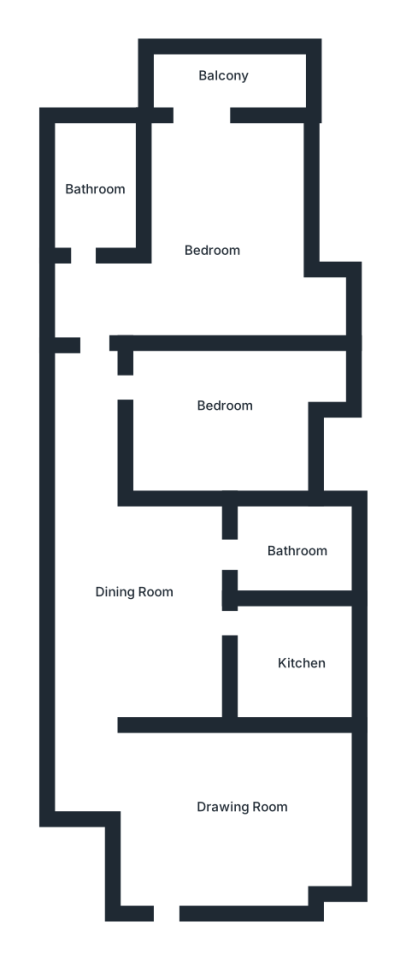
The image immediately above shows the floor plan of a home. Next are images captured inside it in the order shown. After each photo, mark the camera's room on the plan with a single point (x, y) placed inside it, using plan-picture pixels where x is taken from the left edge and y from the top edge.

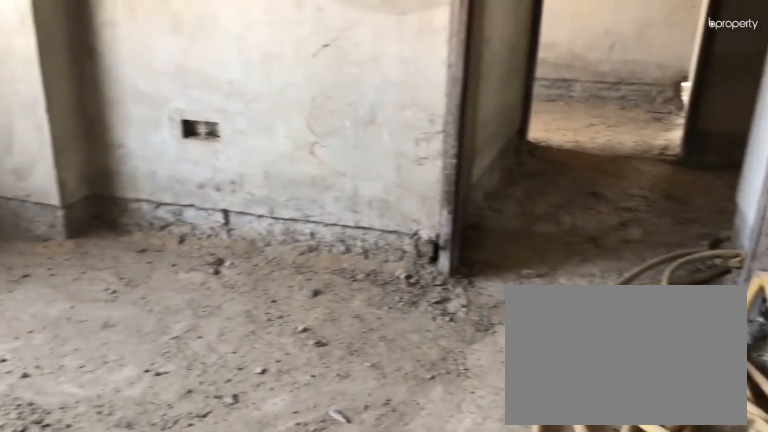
(217, 811)
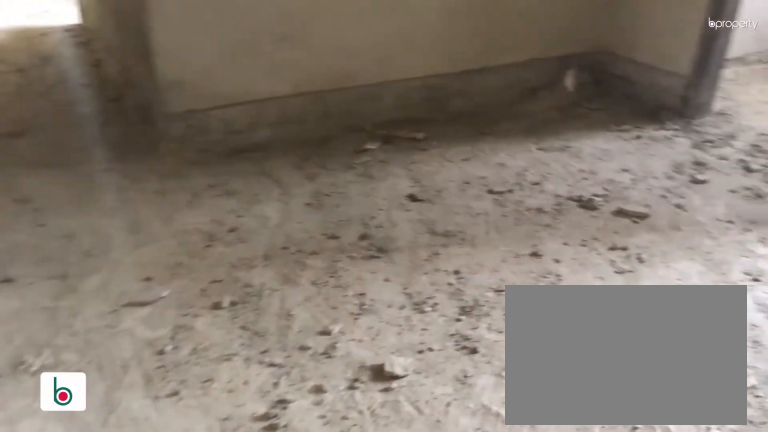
(168, 626)
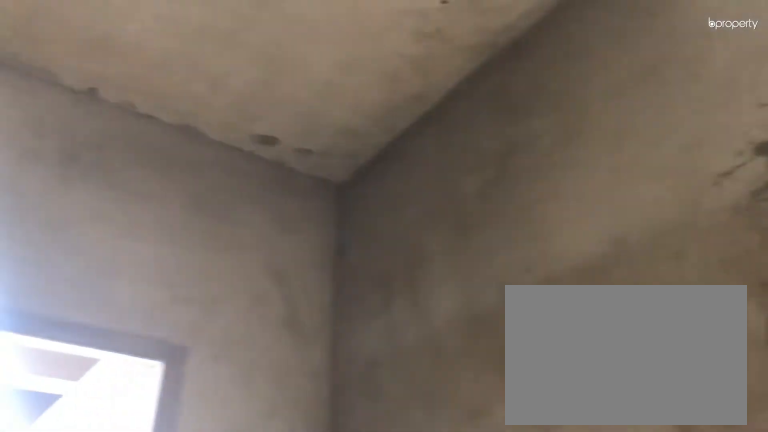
(168, 626)
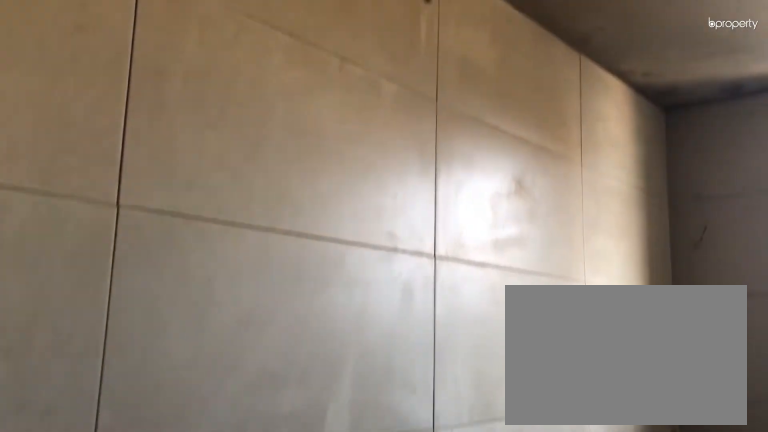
(275, 550)
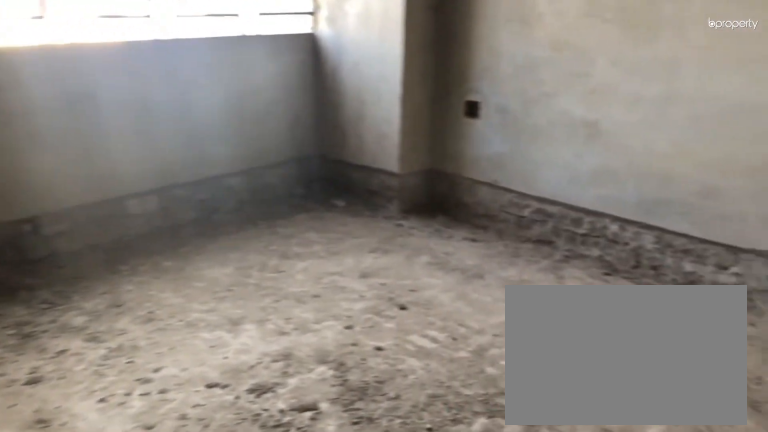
(207, 402)
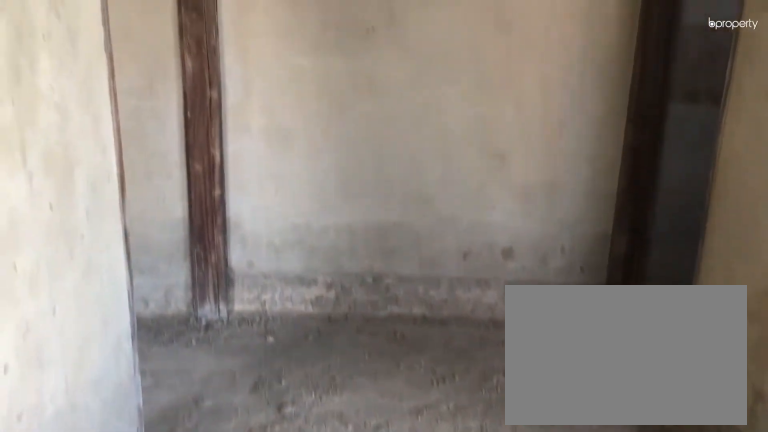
(203, 201)
